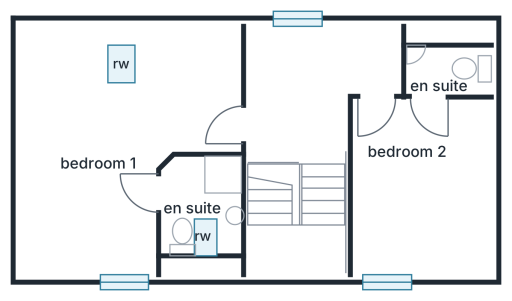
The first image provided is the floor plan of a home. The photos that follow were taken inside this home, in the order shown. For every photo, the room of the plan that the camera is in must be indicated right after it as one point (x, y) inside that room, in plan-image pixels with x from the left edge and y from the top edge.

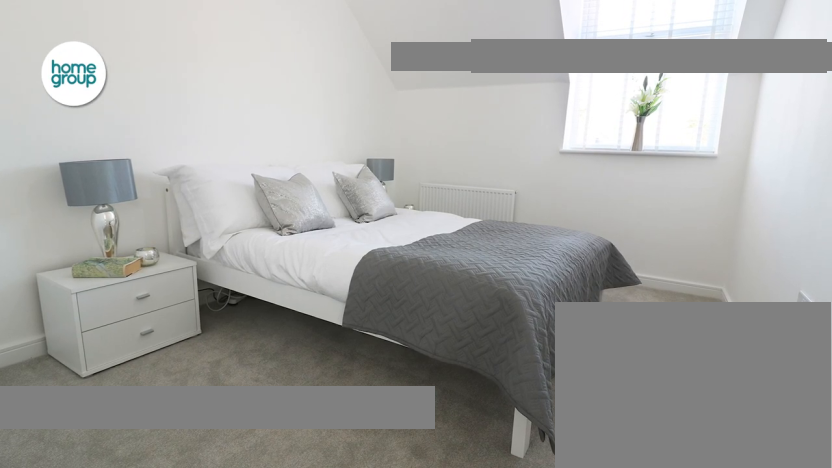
(422, 184)
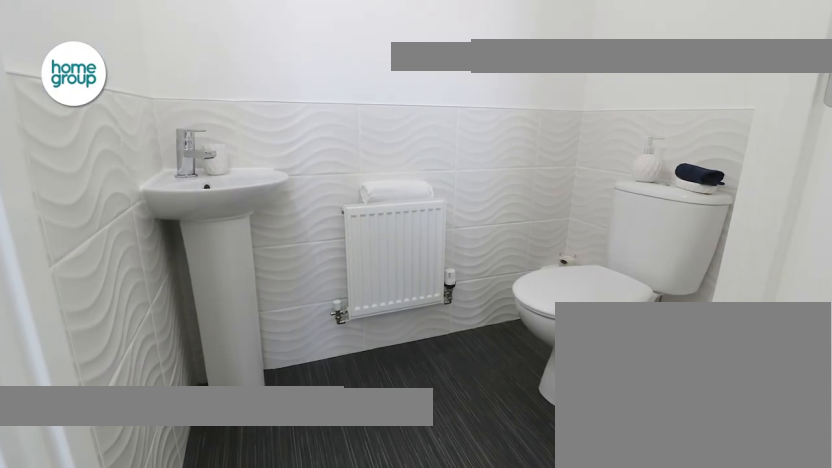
(449, 70)
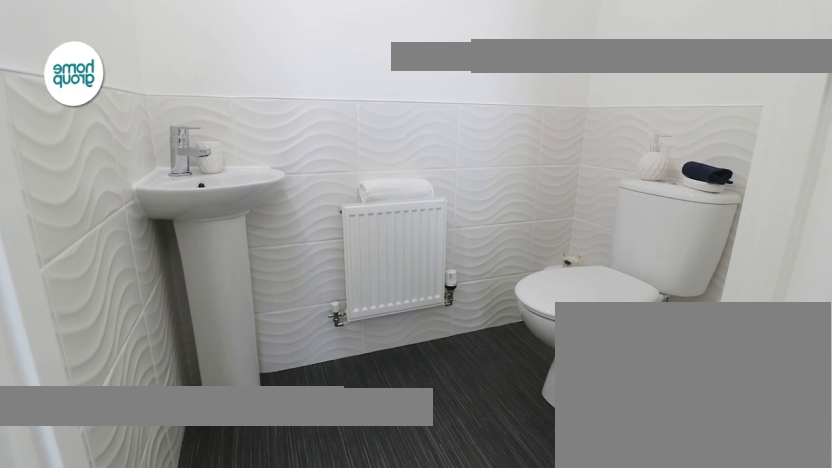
(449, 70)
